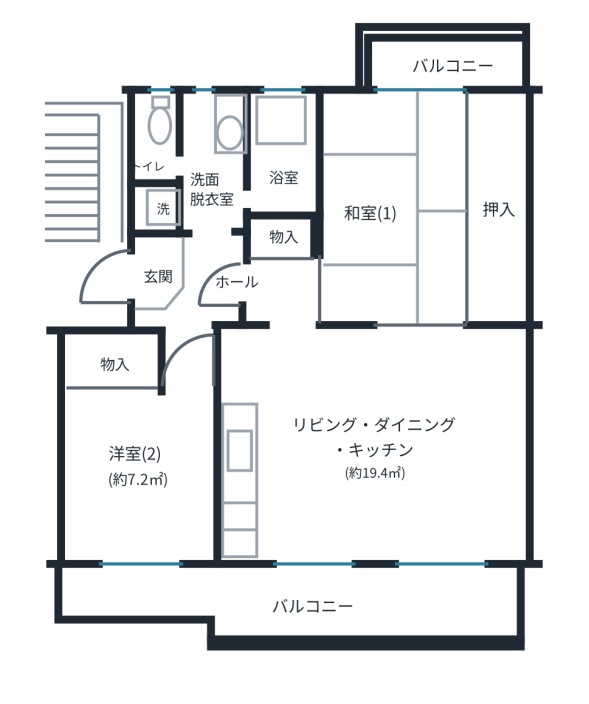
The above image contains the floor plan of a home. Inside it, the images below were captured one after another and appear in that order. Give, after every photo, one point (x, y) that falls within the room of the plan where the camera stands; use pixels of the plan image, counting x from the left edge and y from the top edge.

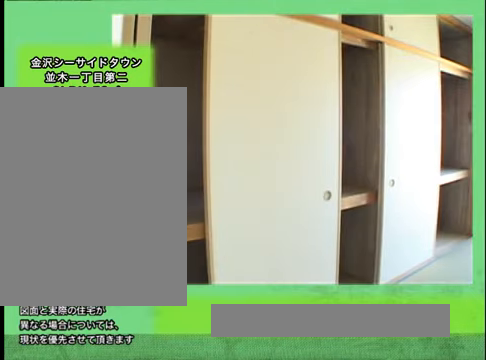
(399, 215)
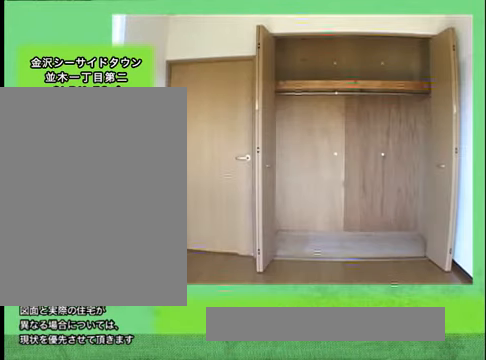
(136, 468)
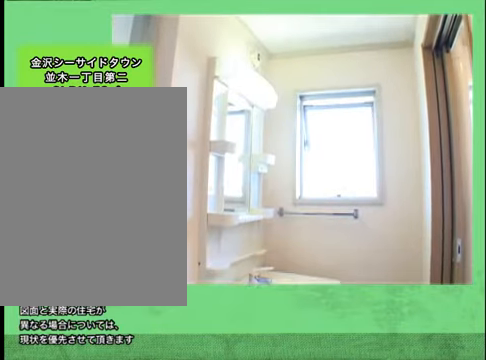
(221, 133)
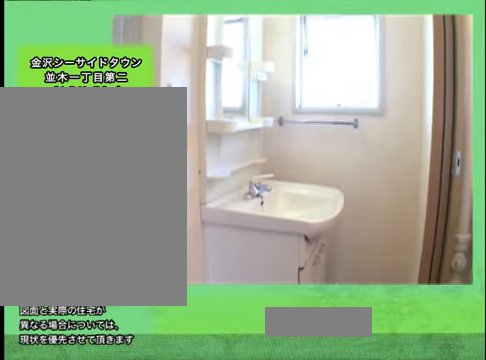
(221, 133)
